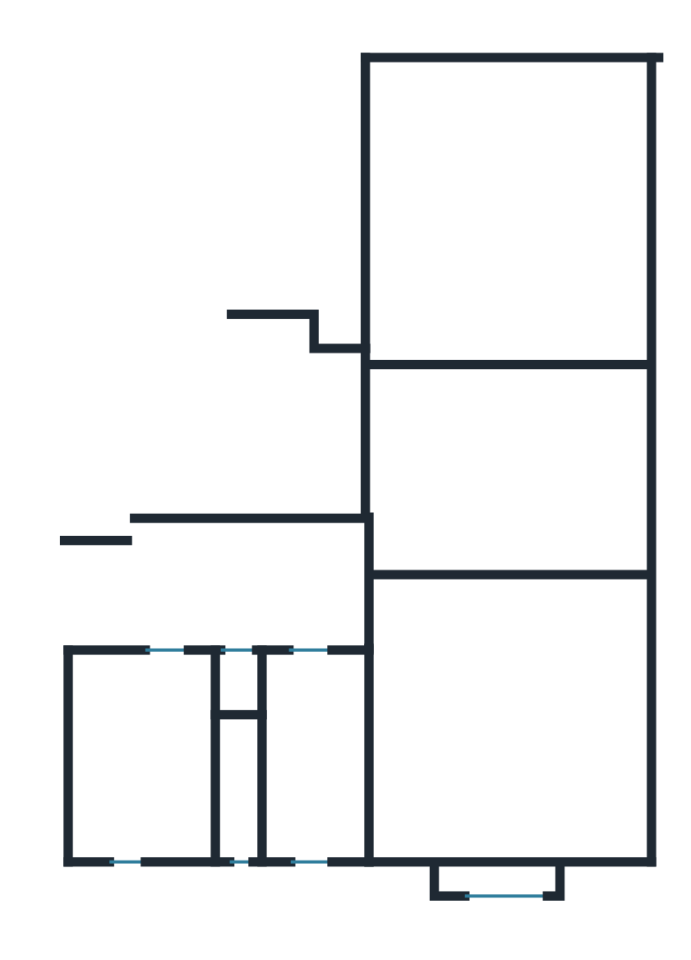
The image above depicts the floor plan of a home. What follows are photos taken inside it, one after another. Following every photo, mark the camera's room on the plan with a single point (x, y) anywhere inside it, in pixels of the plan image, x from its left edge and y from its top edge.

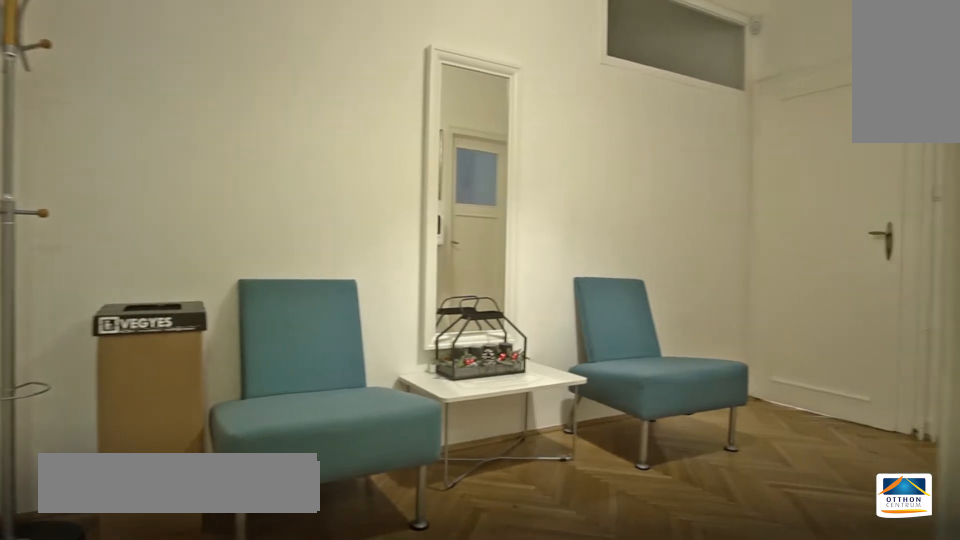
(259, 586)
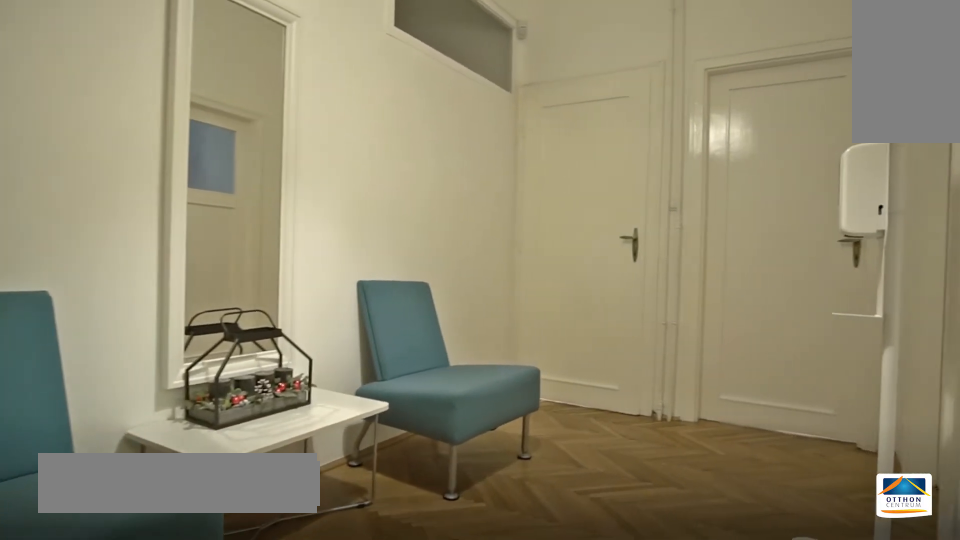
(259, 586)
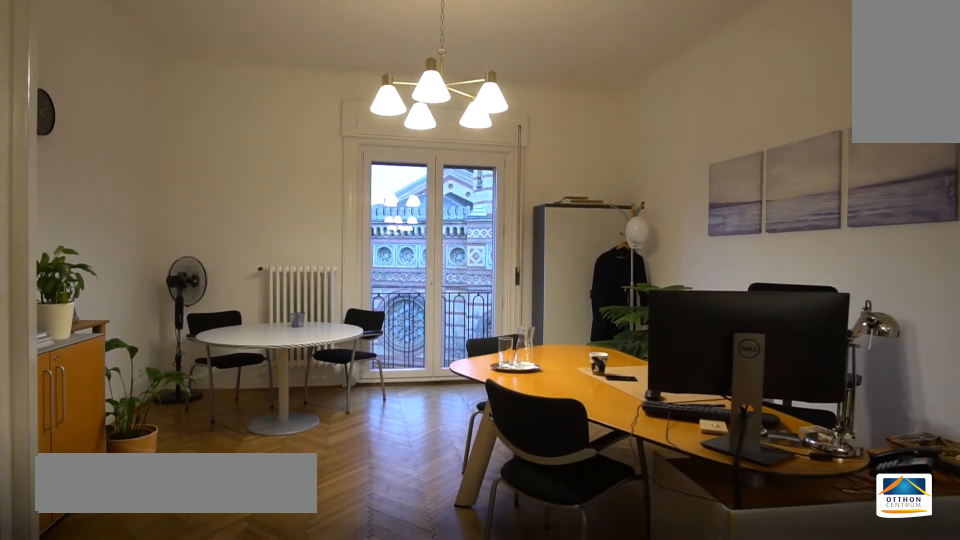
(510, 228)
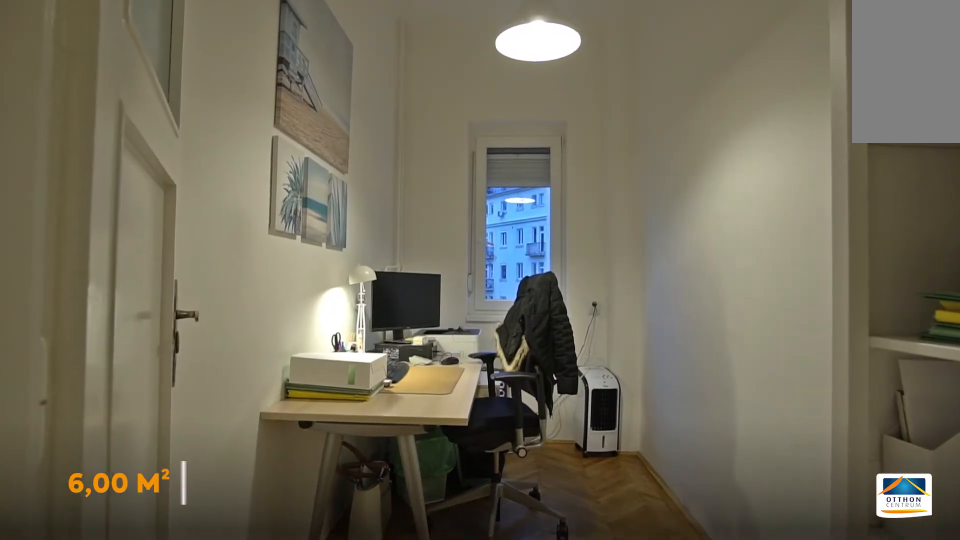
(318, 762)
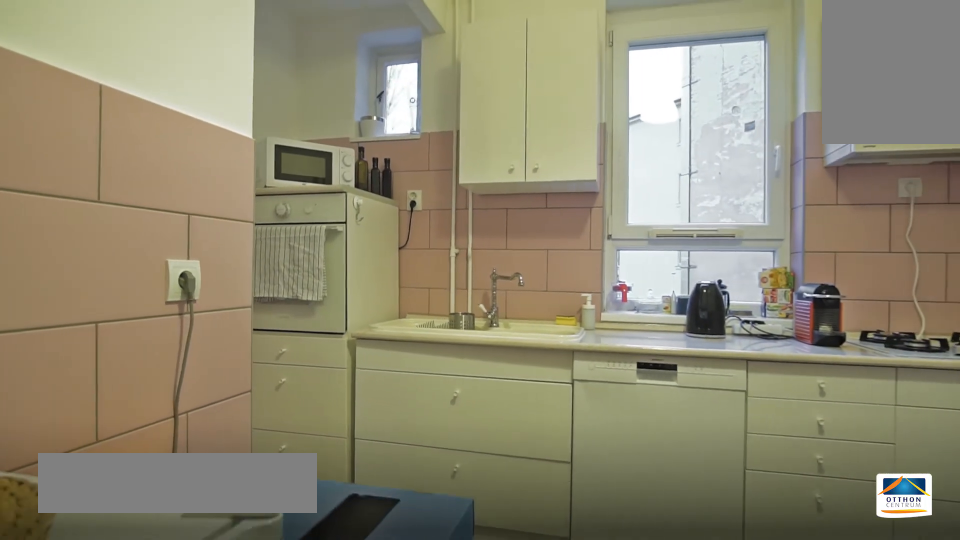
(146, 761)
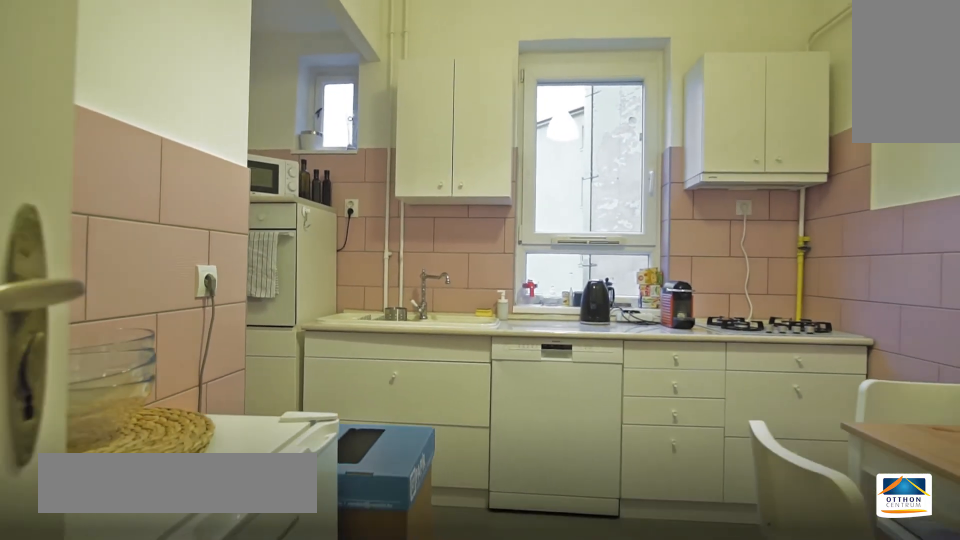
(146, 761)
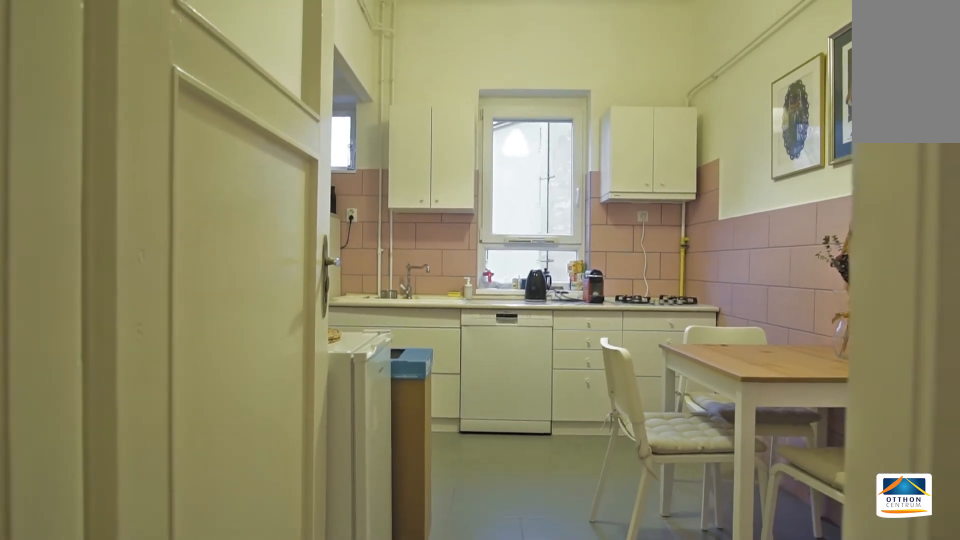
(146, 763)
